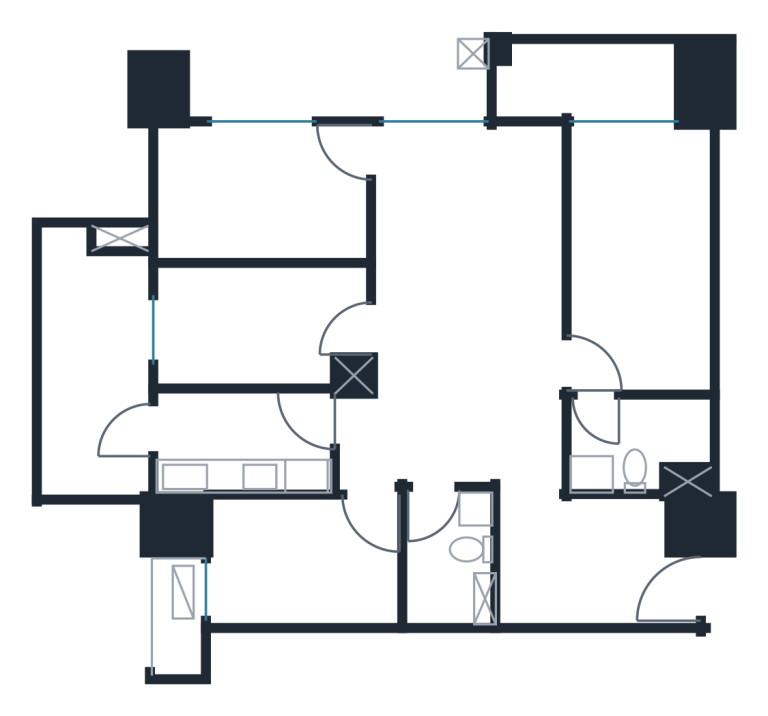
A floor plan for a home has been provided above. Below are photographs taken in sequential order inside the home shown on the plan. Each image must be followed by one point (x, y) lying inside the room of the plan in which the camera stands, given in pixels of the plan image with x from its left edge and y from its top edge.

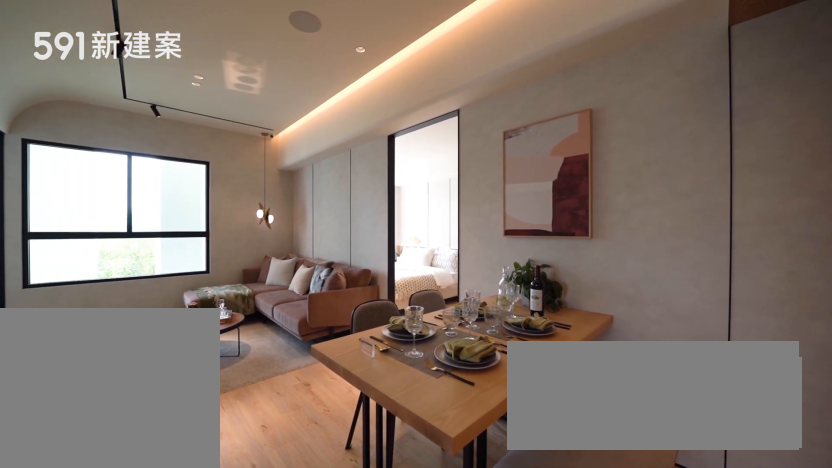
(474, 399)
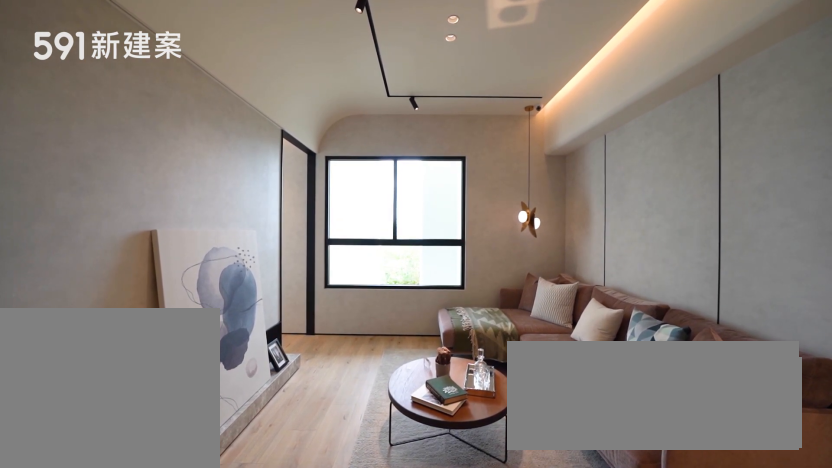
(466, 219)
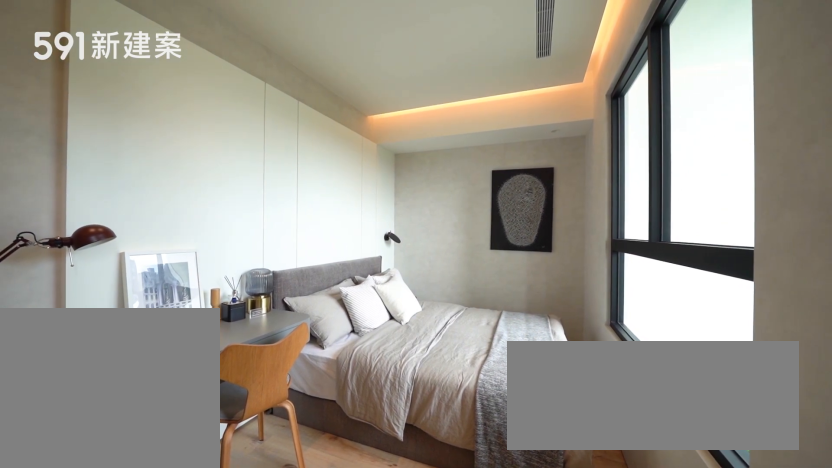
(257, 196)
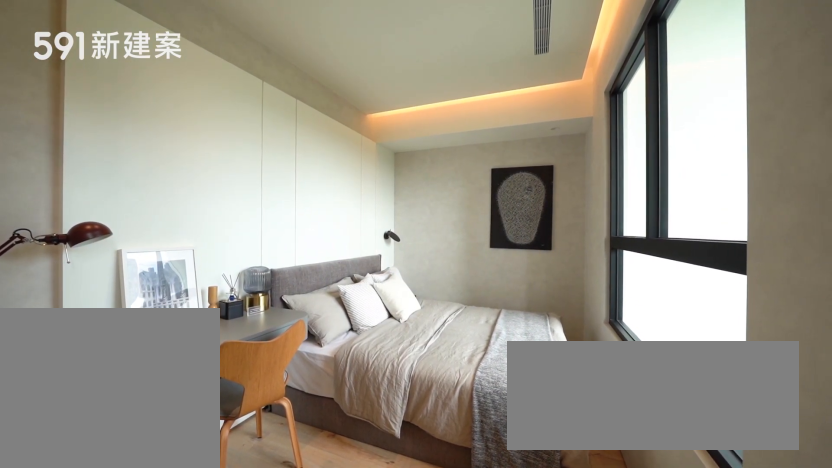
(257, 196)
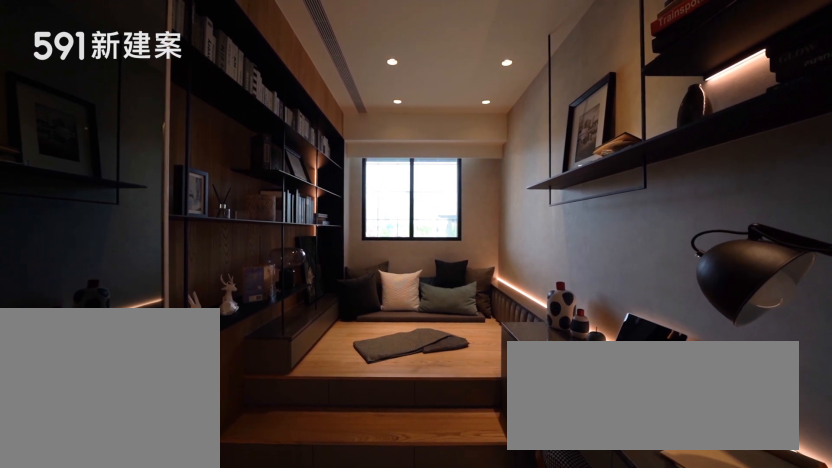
(251, 326)
